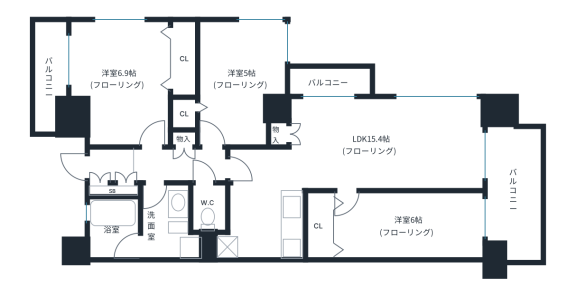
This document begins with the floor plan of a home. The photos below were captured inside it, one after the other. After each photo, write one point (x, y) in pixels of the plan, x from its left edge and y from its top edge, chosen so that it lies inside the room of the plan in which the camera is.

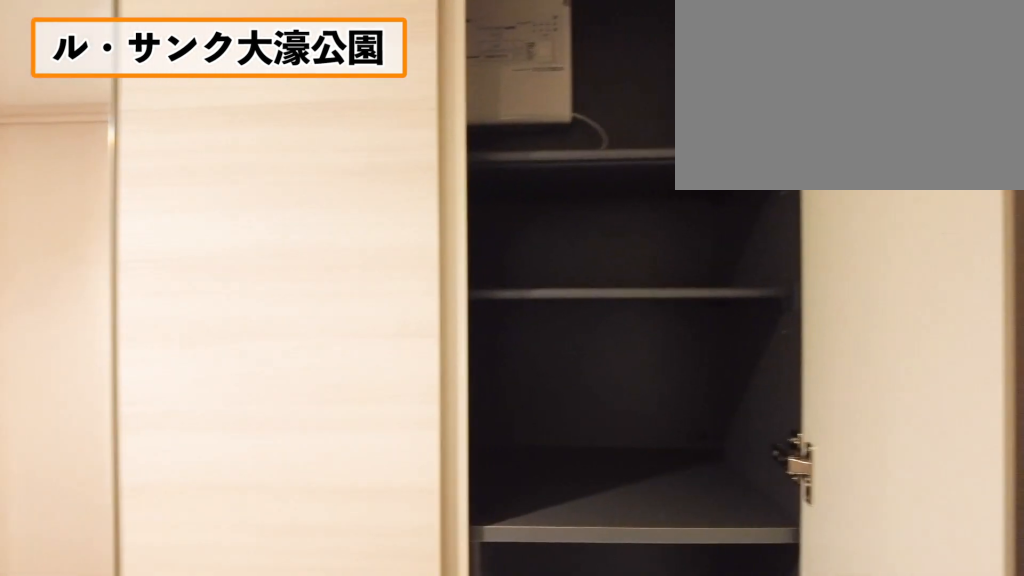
(104, 168)
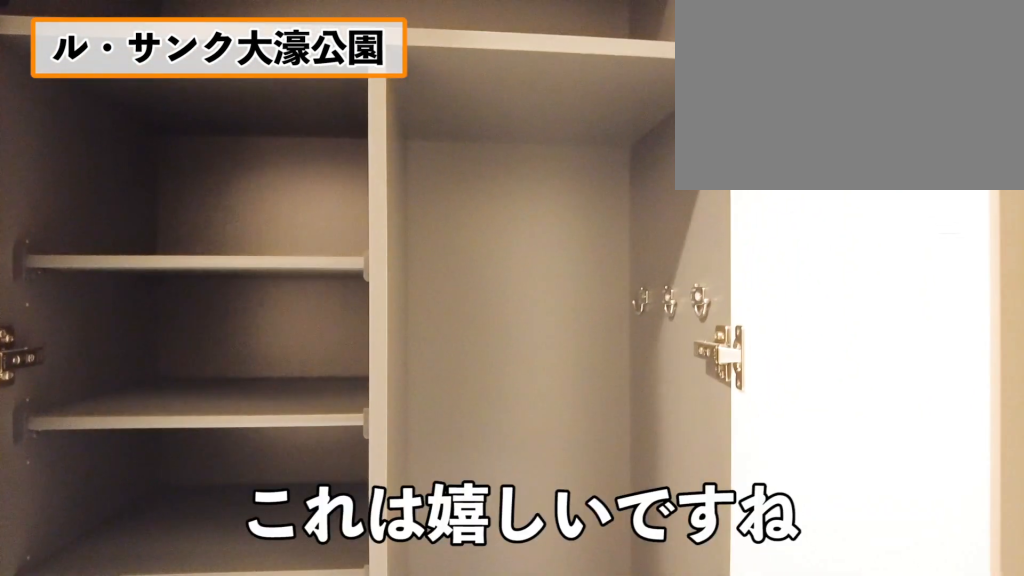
(104, 168)
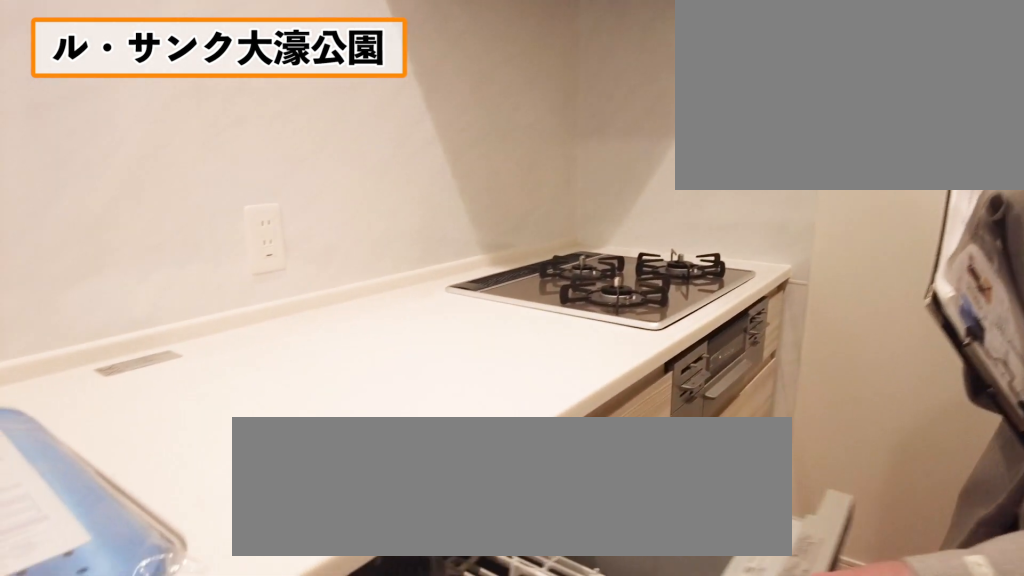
(262, 230)
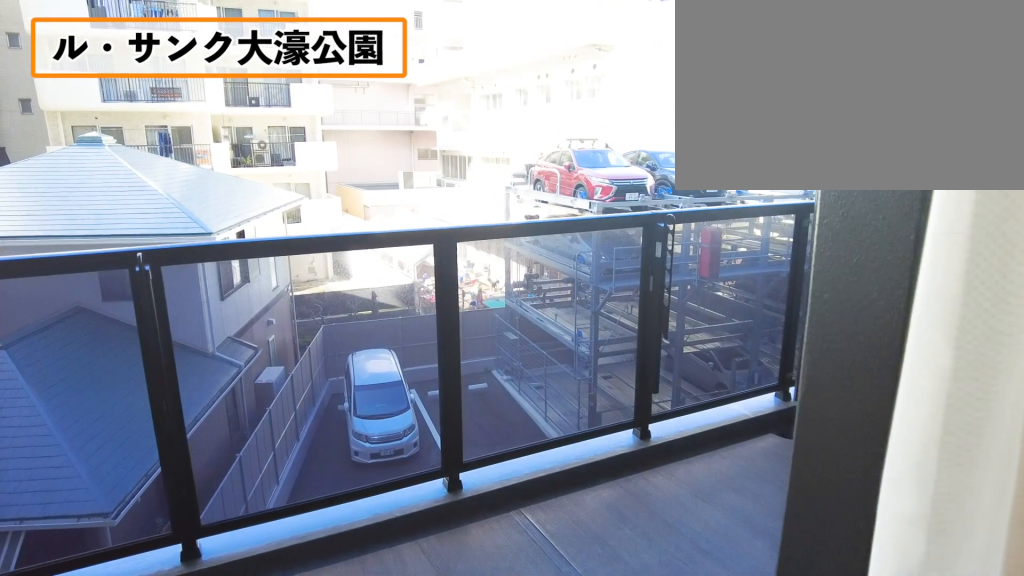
(333, 80)
